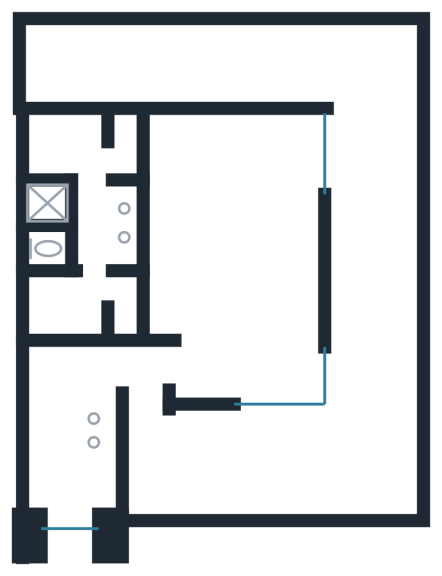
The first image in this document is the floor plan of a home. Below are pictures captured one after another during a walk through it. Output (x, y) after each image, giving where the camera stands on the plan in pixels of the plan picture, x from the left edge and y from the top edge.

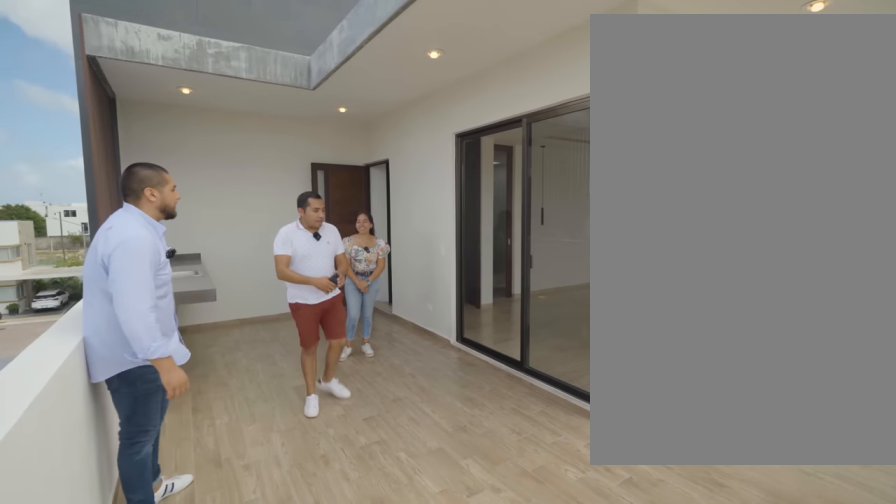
(297, 443)
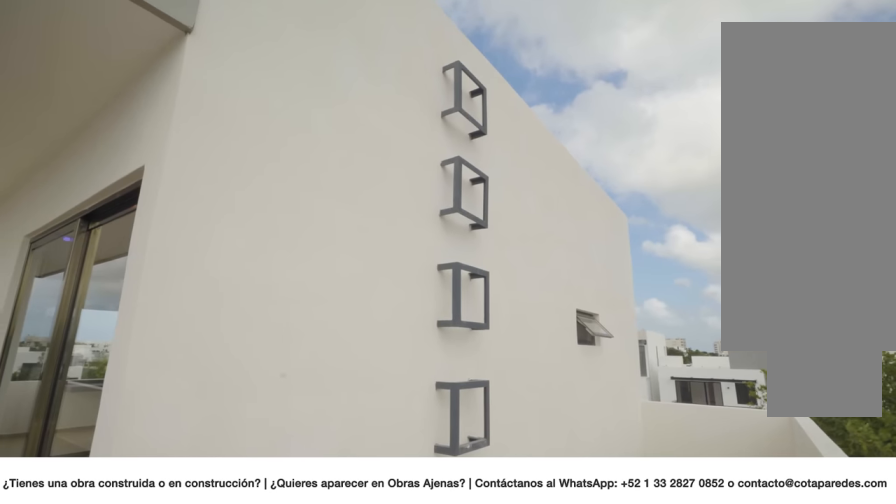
(342, 64)
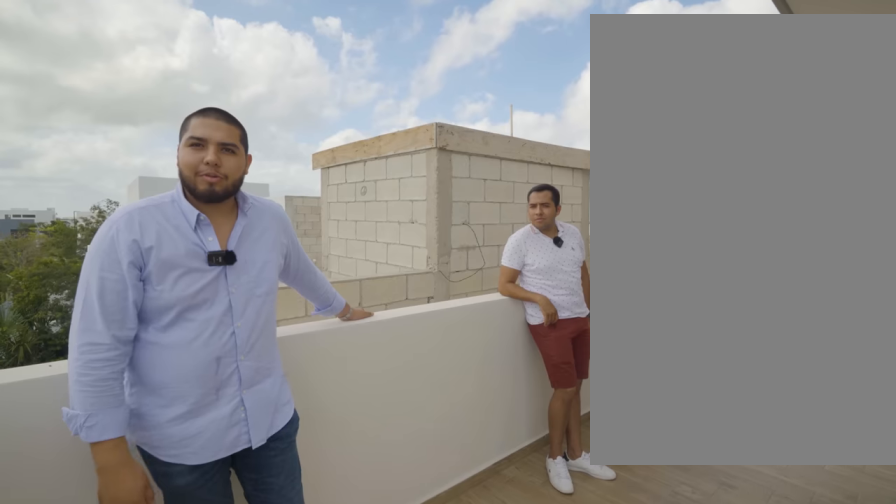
(343, 64)
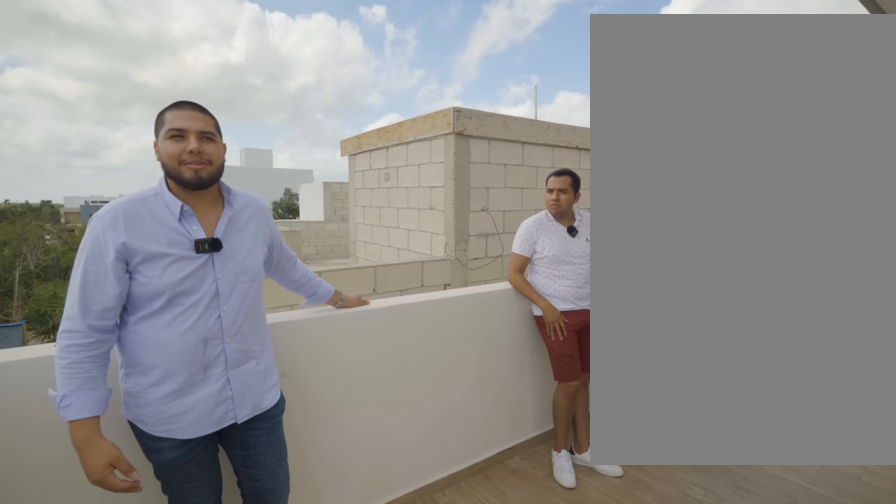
(342, 64)
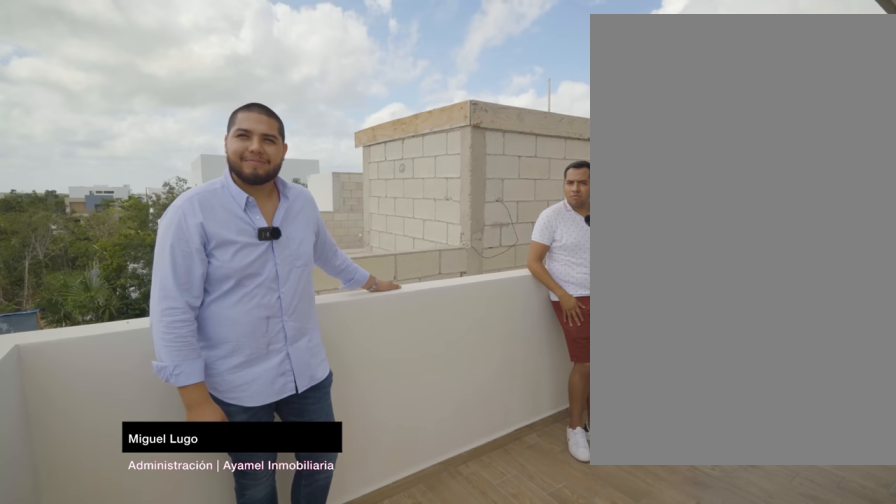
(343, 64)
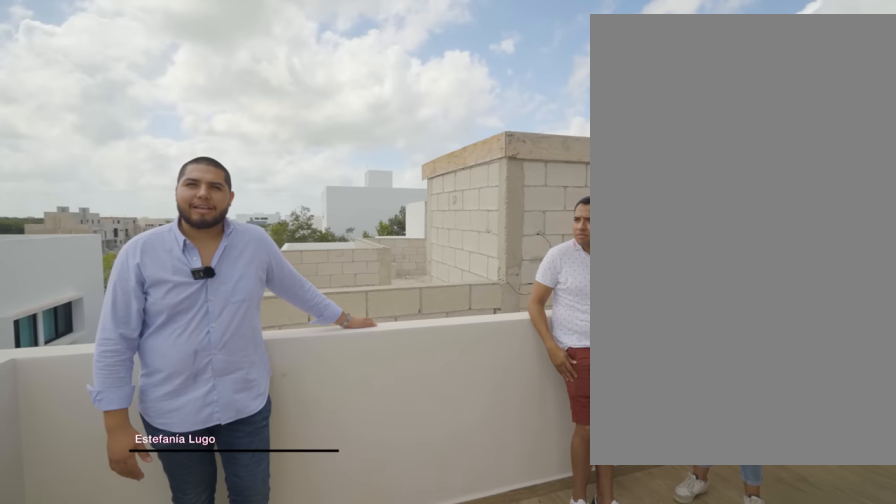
(342, 64)
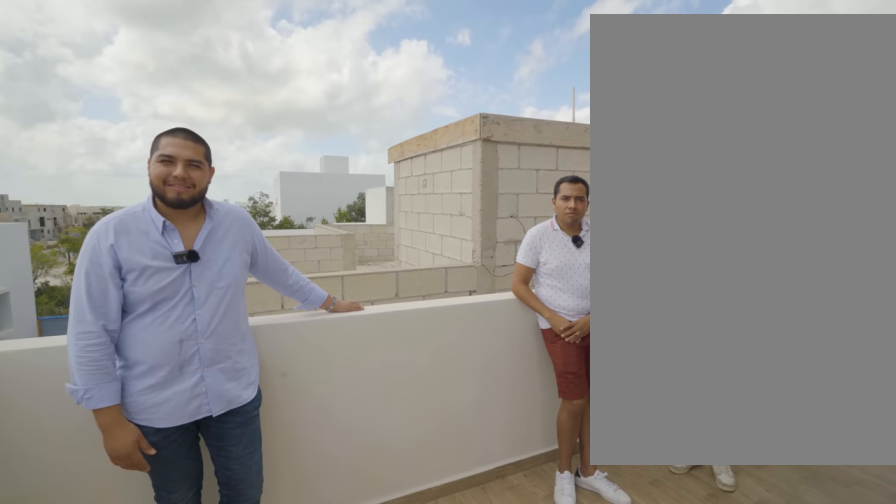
(342, 64)
